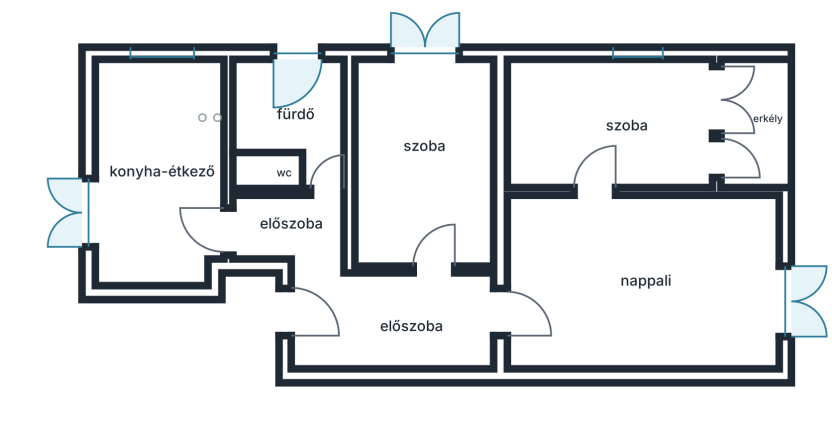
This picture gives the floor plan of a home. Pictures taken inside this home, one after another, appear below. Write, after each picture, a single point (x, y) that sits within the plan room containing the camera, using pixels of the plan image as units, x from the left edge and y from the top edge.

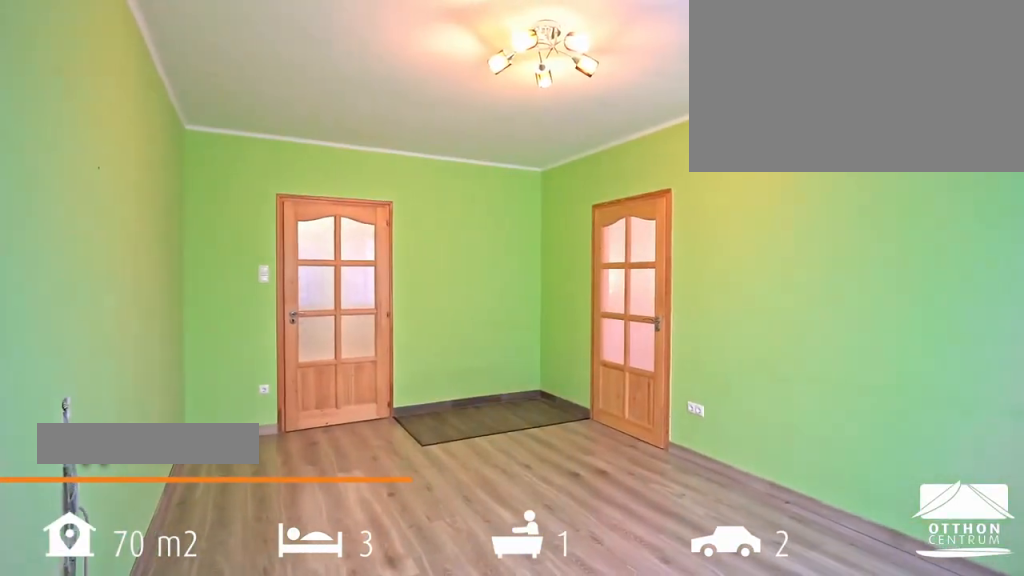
(643, 284)
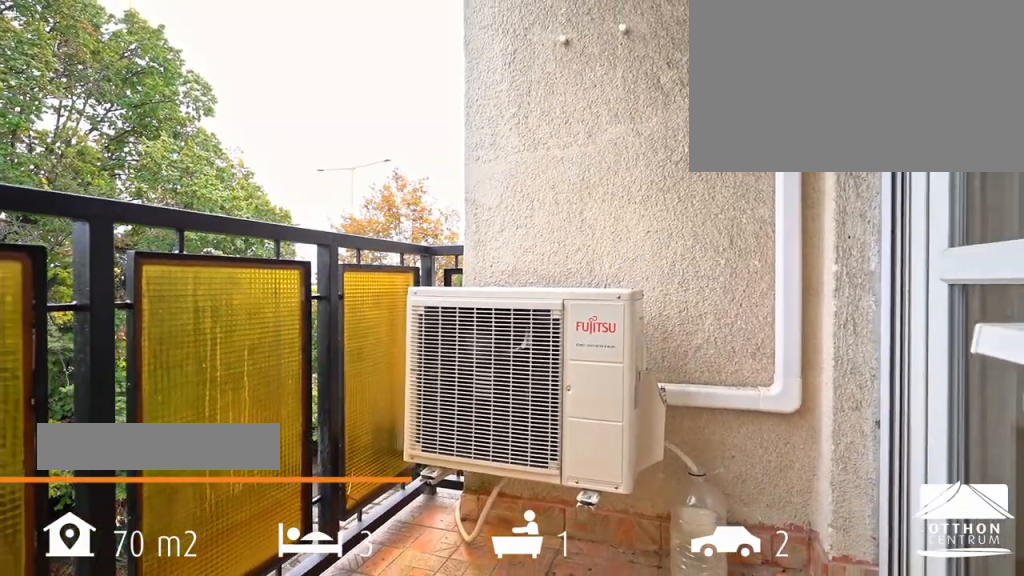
(749, 125)
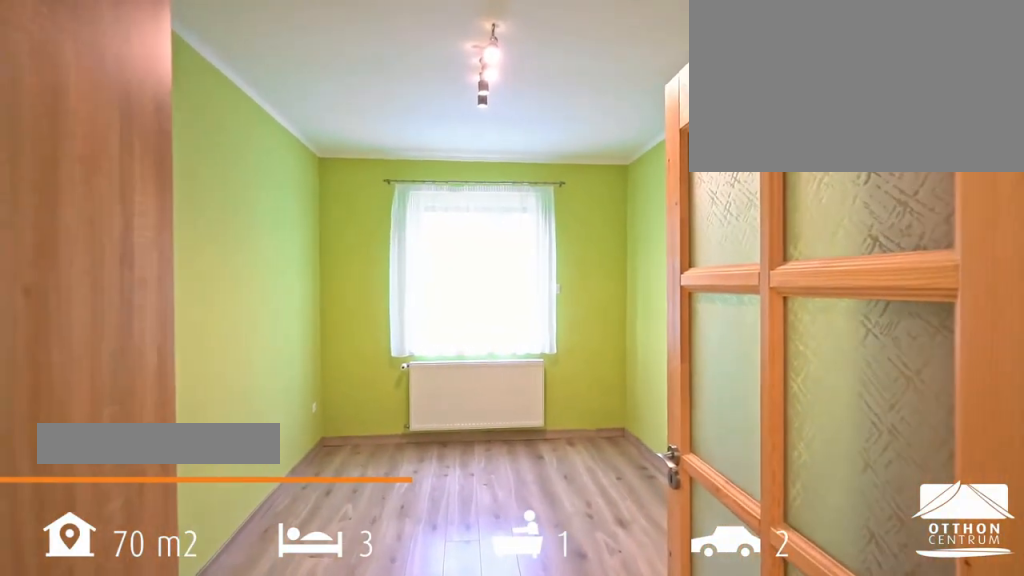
(423, 165)
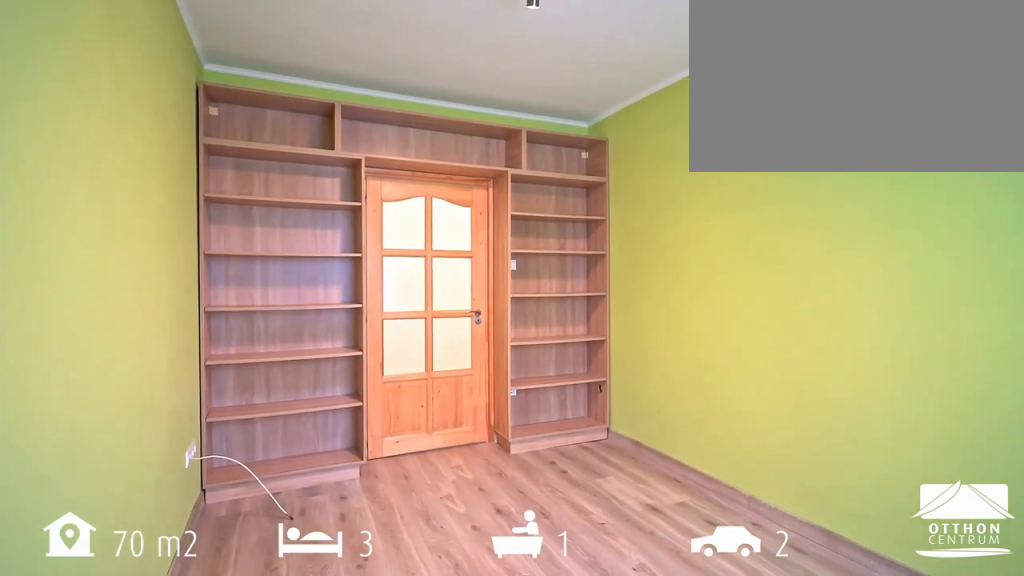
(423, 165)
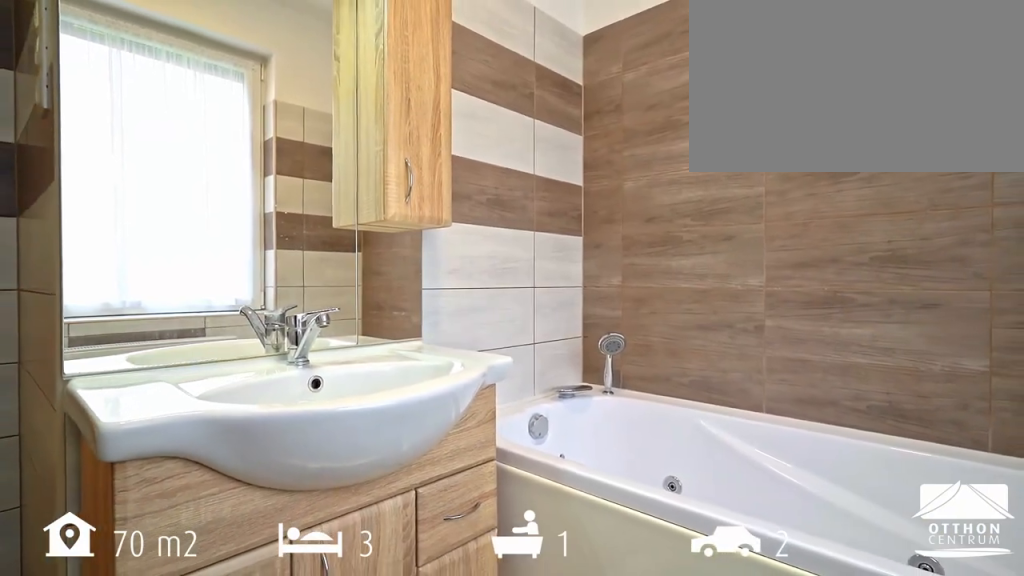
(299, 112)
